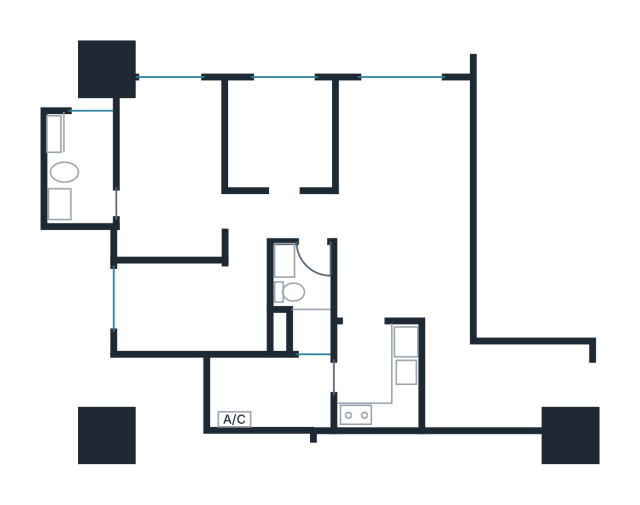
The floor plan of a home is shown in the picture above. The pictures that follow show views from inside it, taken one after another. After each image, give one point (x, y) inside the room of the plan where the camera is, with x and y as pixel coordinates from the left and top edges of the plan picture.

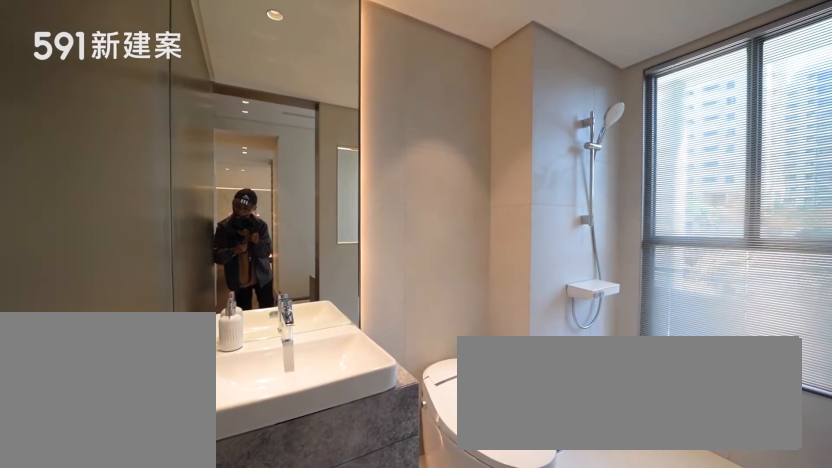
(79, 168)
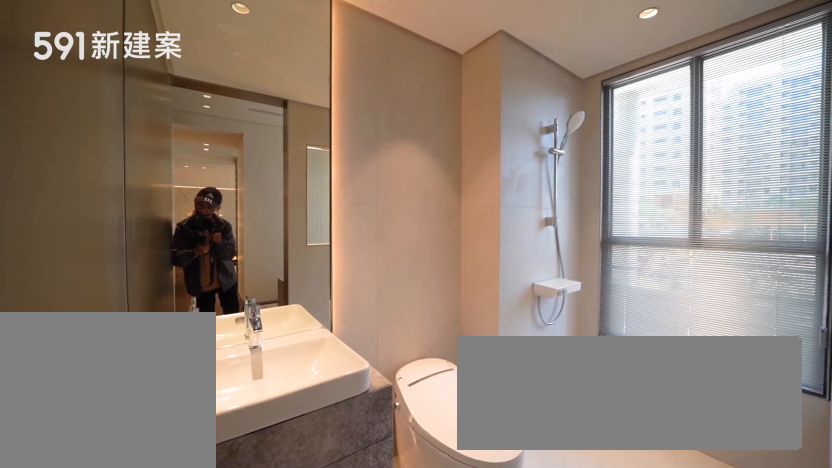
(79, 168)
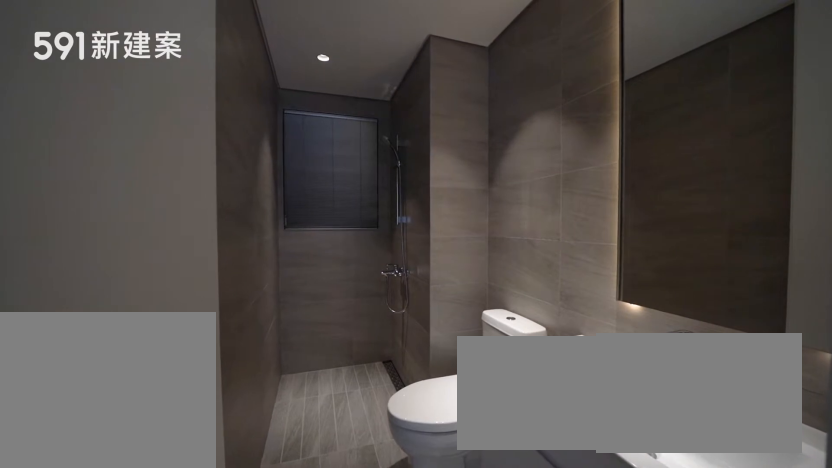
(304, 296)
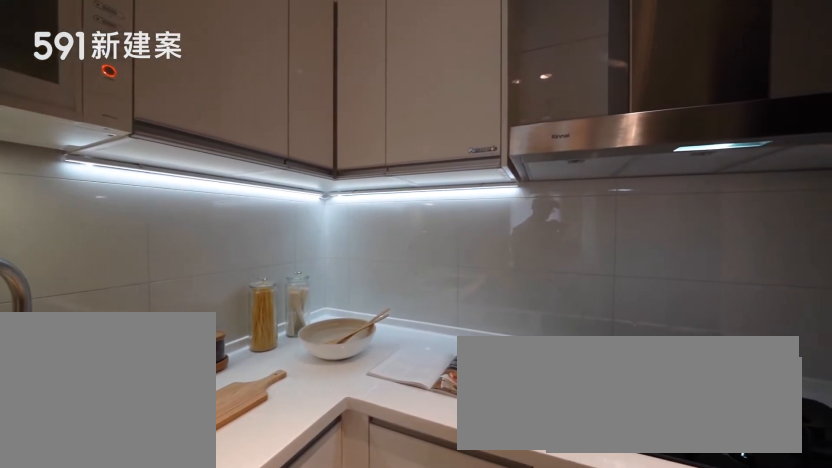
(379, 380)
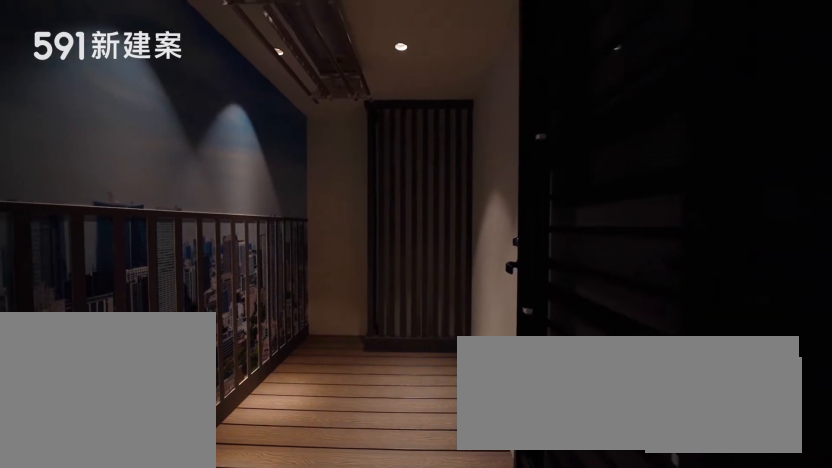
(267, 390)
